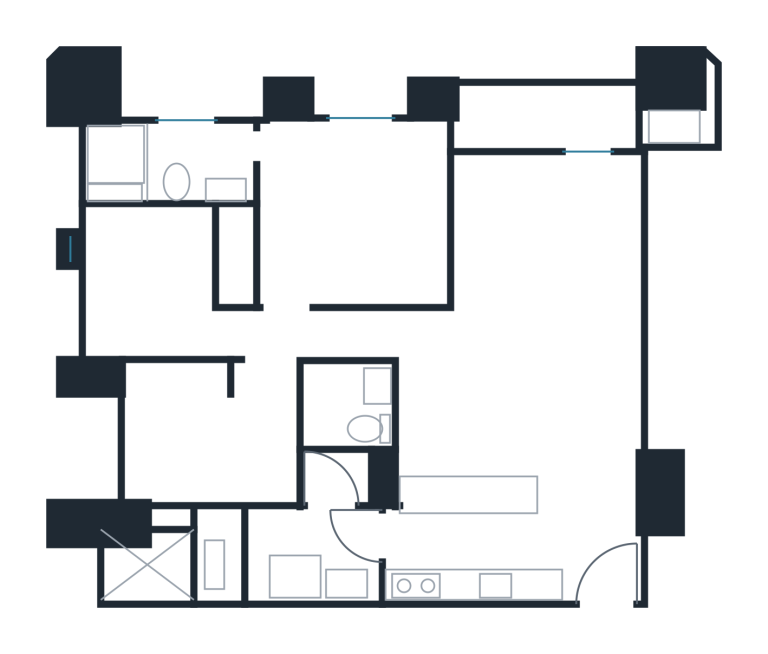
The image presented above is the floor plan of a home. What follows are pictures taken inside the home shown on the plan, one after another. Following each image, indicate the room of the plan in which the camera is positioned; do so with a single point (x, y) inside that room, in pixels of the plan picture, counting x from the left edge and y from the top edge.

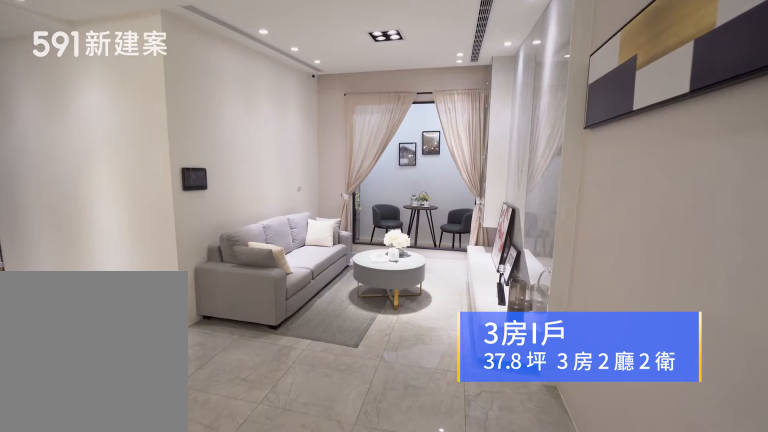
(535, 231)
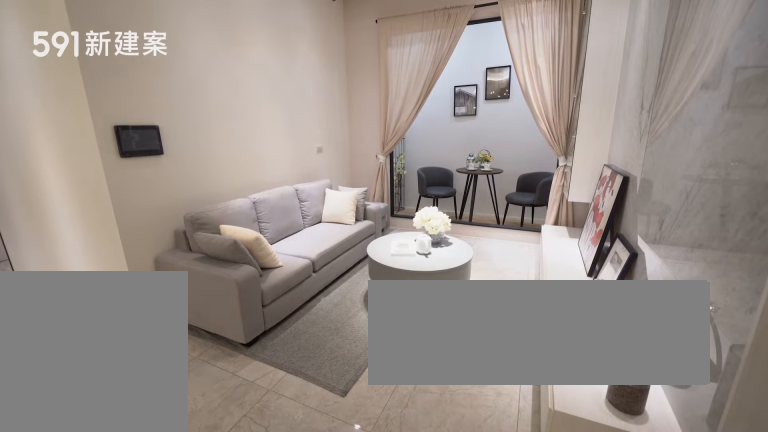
(535, 231)
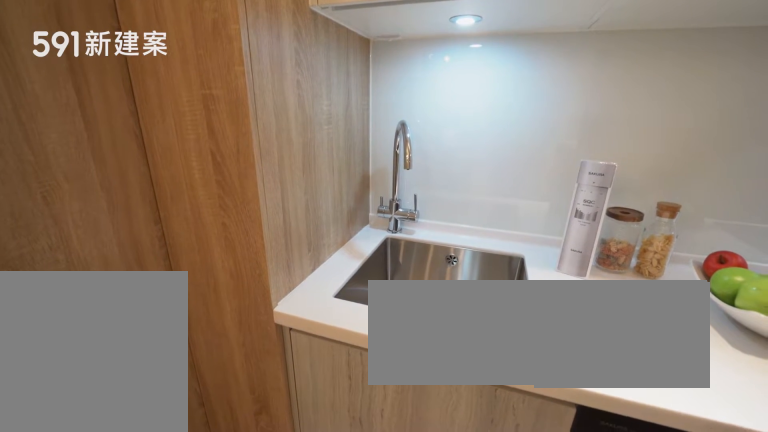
(453, 558)
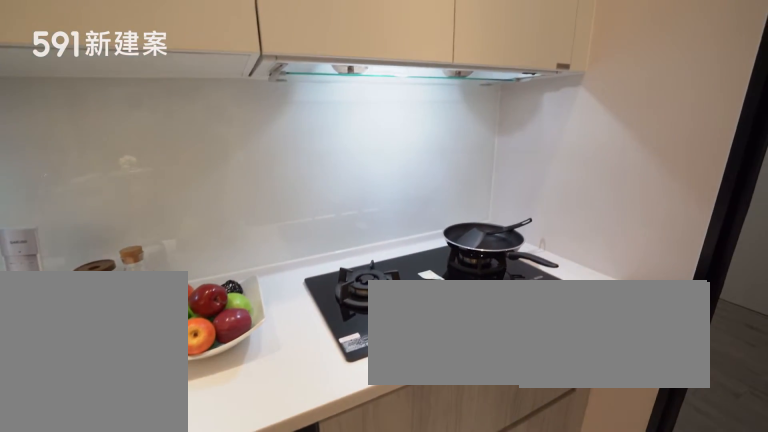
(453, 558)
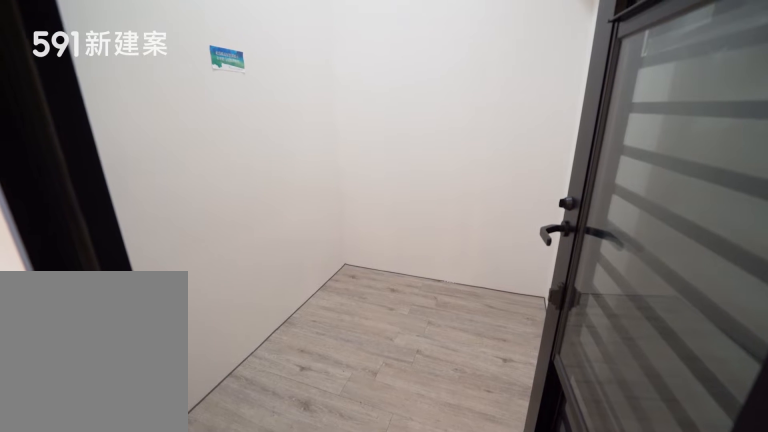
(308, 556)
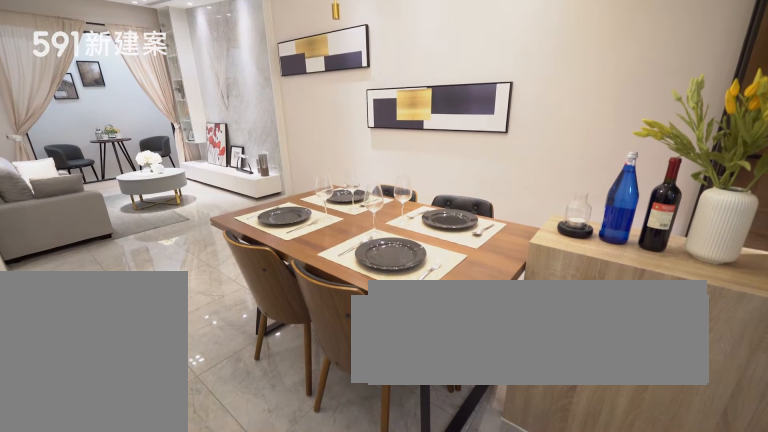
(483, 413)
